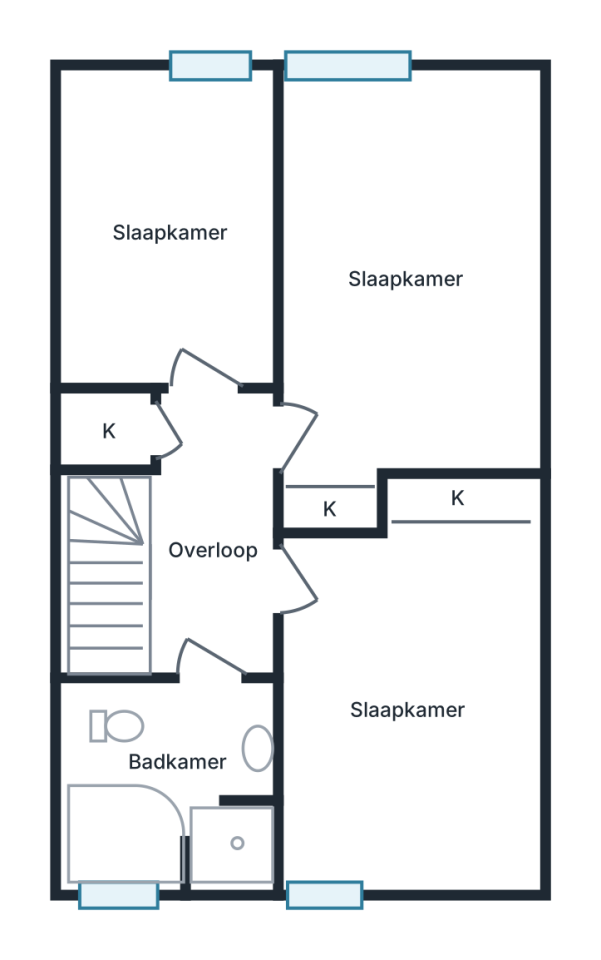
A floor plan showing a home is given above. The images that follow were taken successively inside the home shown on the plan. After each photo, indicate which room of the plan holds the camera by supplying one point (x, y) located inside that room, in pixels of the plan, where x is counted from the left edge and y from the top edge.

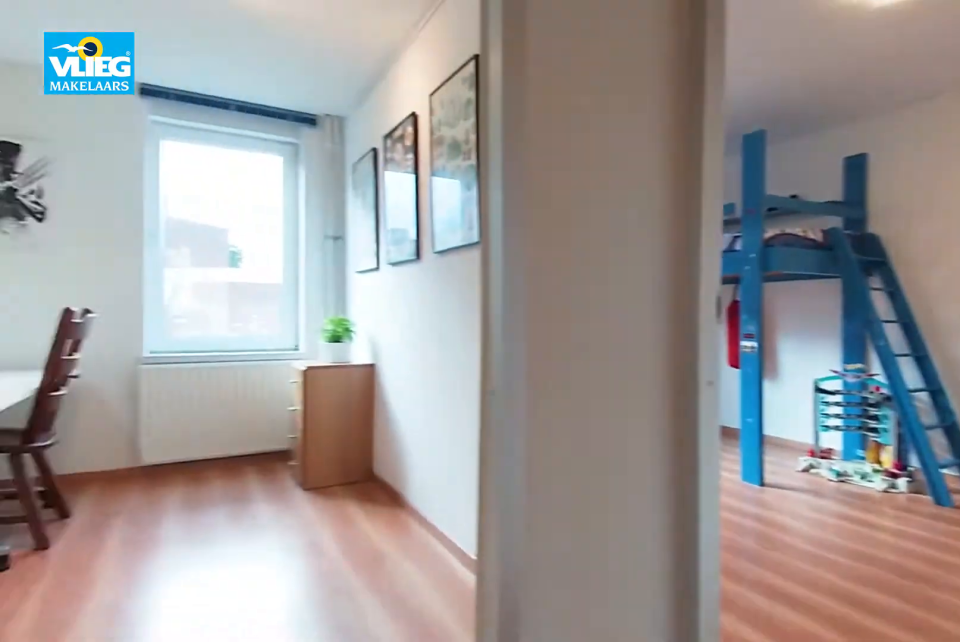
(211, 534)
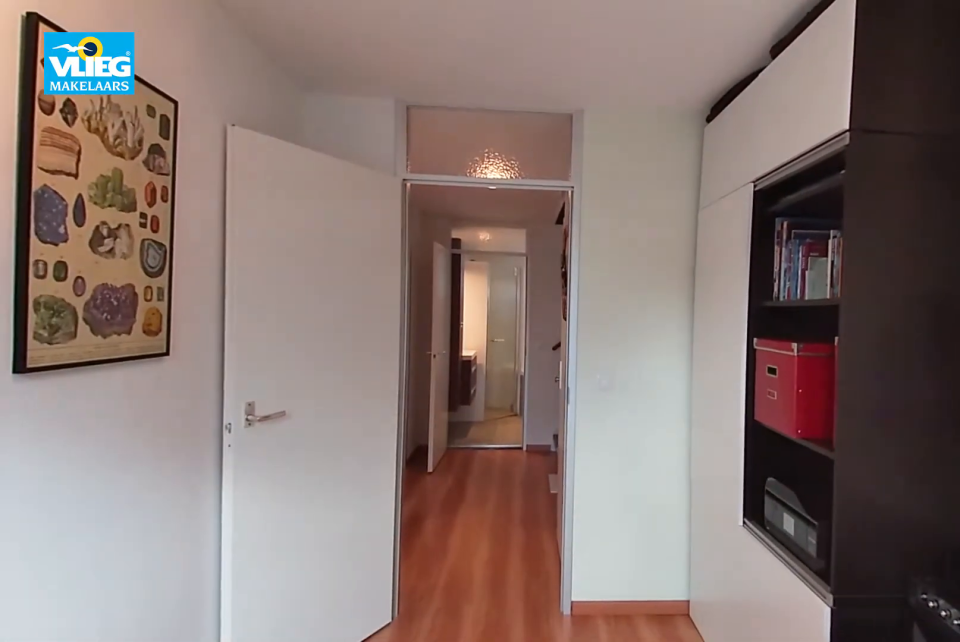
(154, 234)
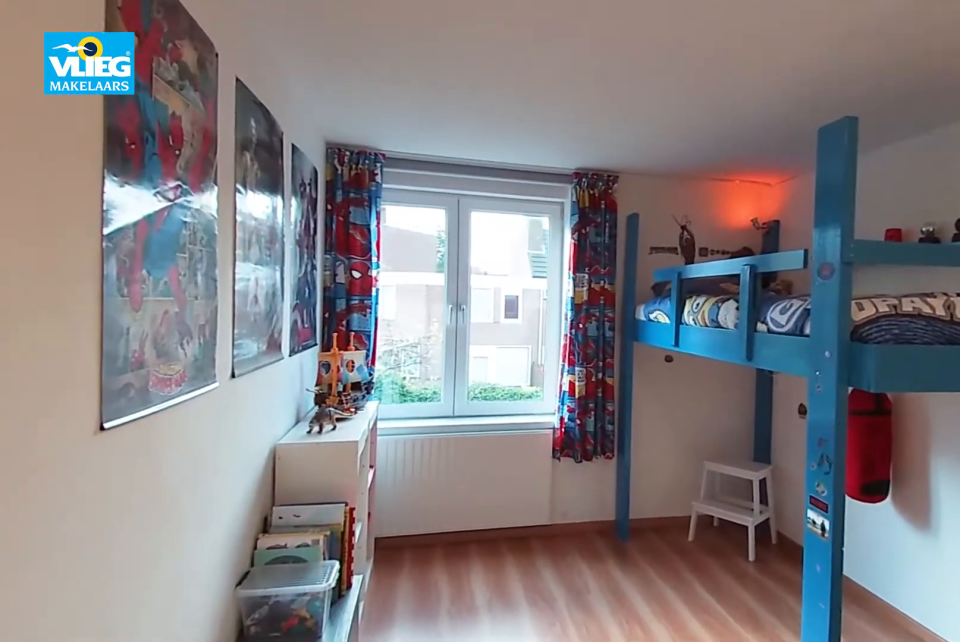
(411, 140)
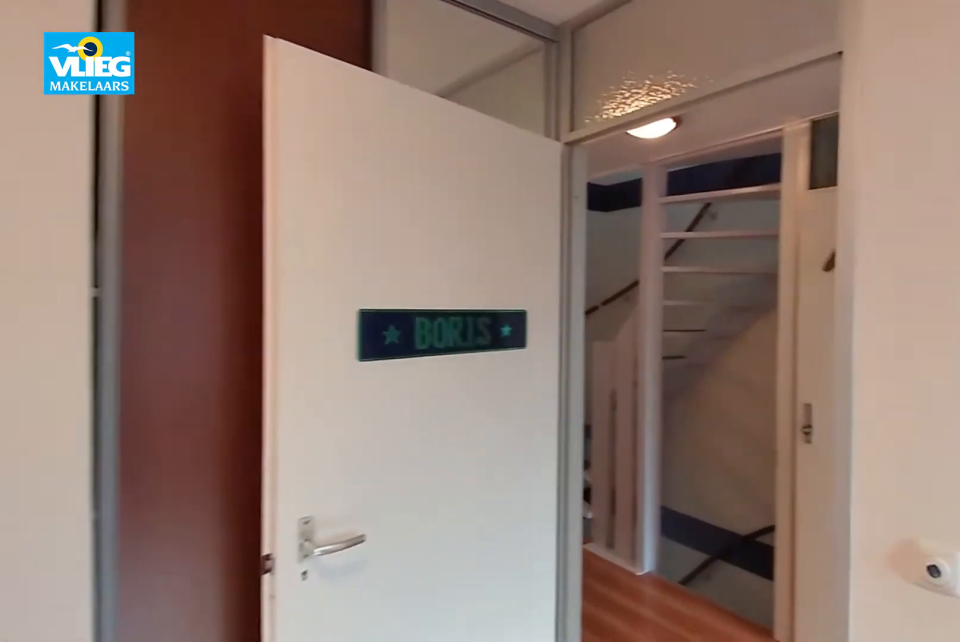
(442, 112)
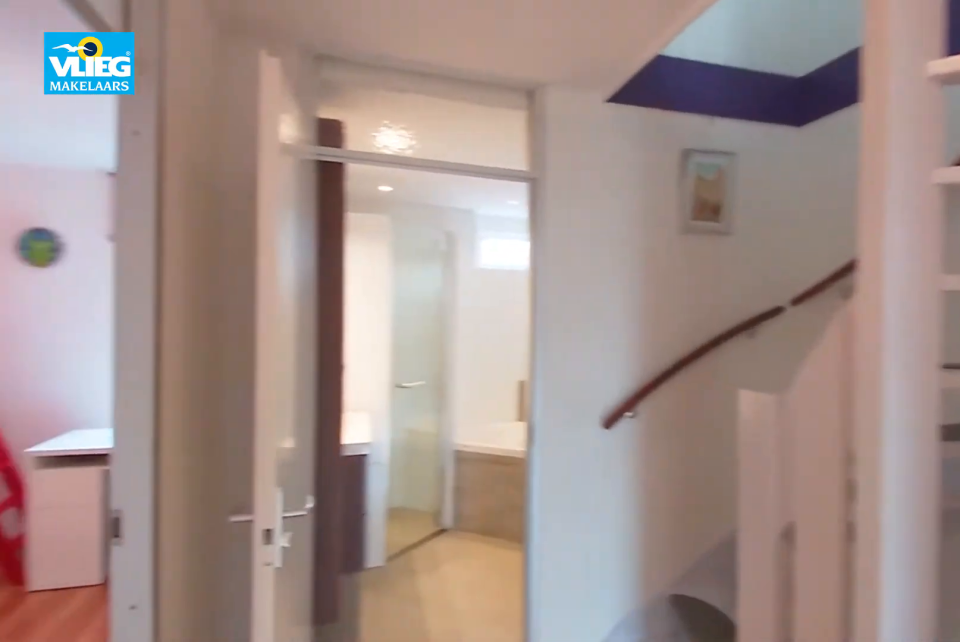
(211, 534)
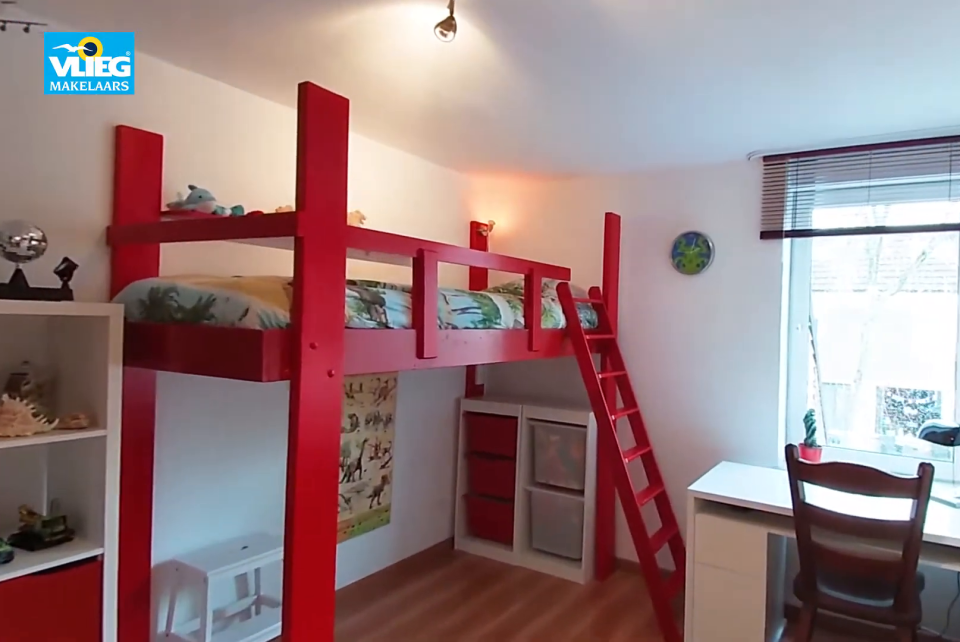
(409, 706)
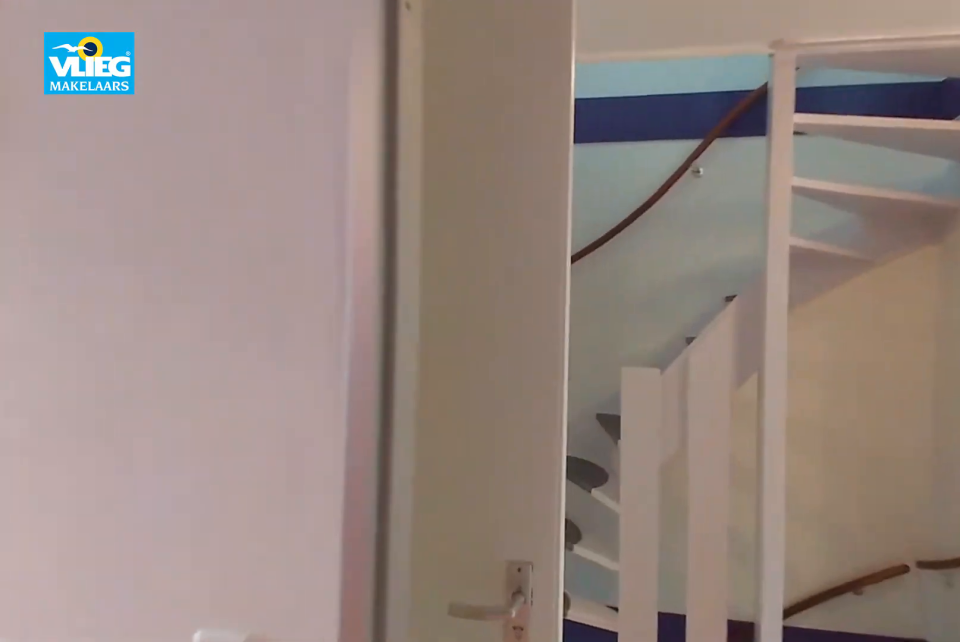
(408, 706)
